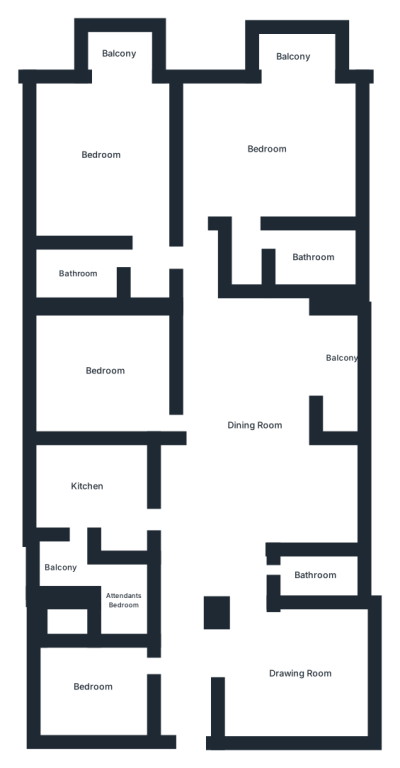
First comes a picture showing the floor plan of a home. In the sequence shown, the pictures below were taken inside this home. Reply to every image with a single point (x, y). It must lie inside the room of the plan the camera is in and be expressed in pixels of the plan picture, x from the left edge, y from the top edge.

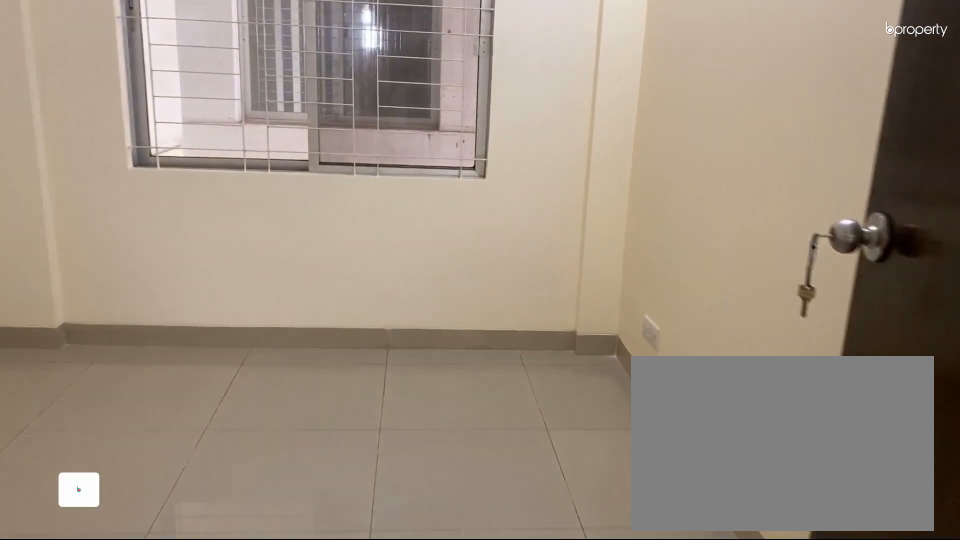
(92, 685)
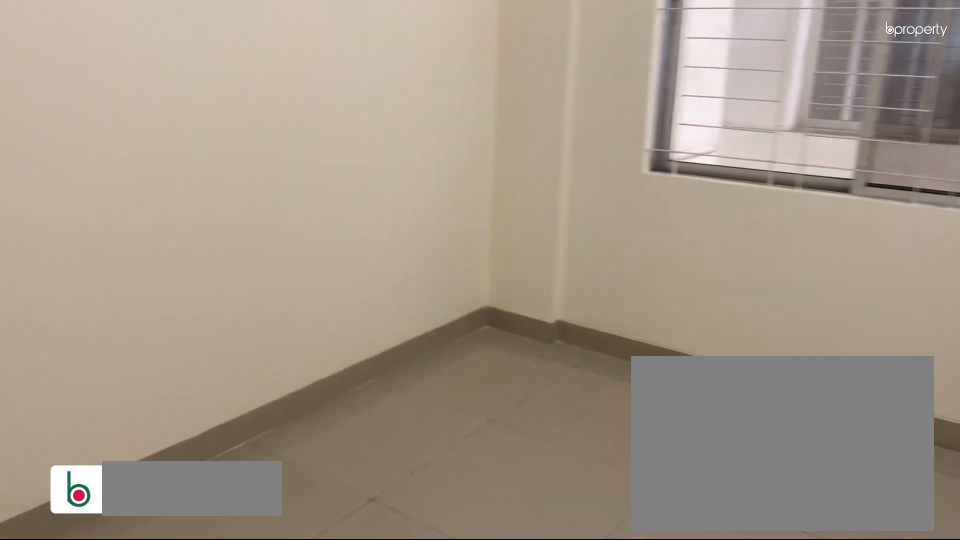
(92, 685)
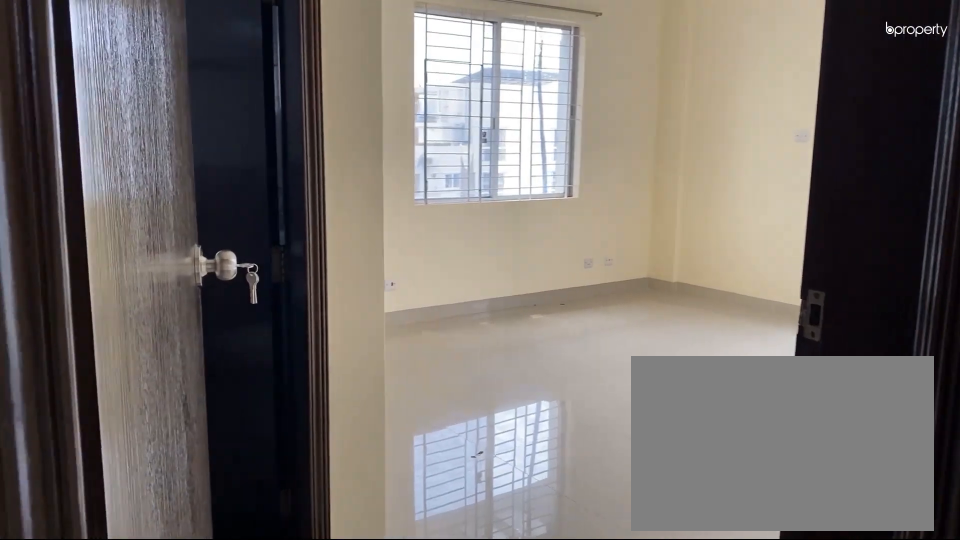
(100, 160)
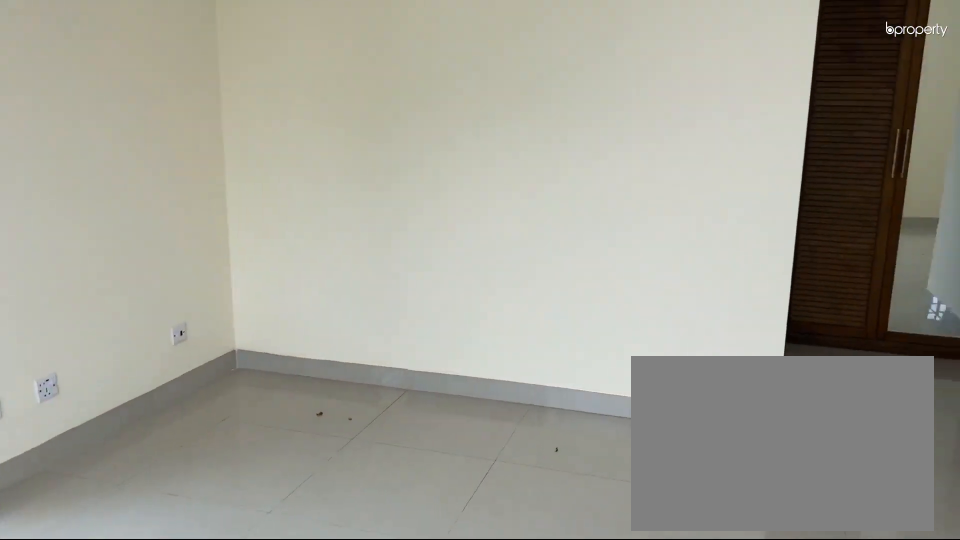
(267, 148)
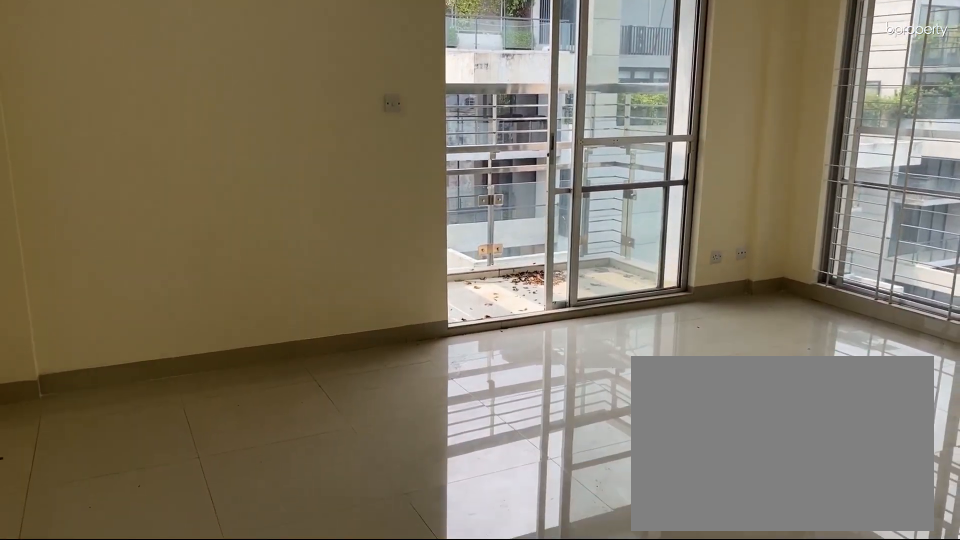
(267, 148)
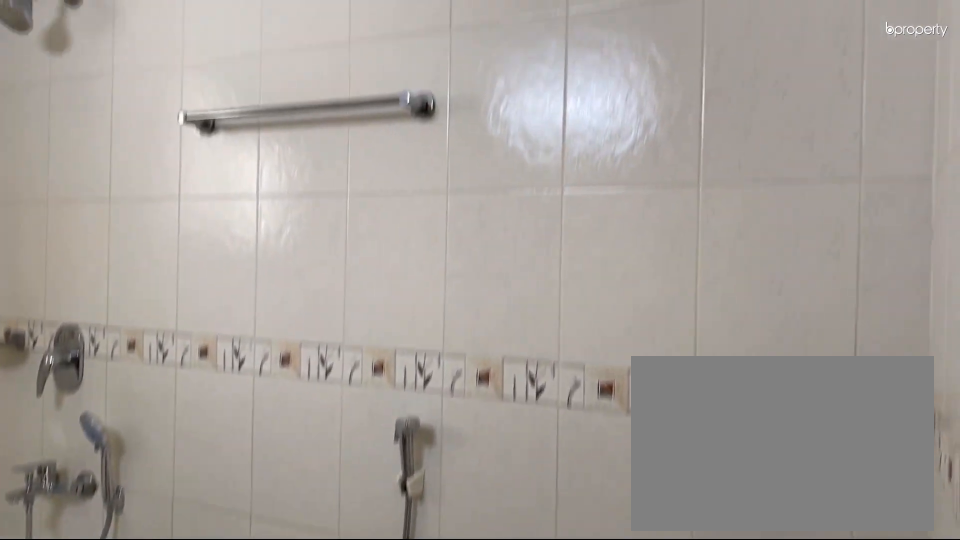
(311, 257)
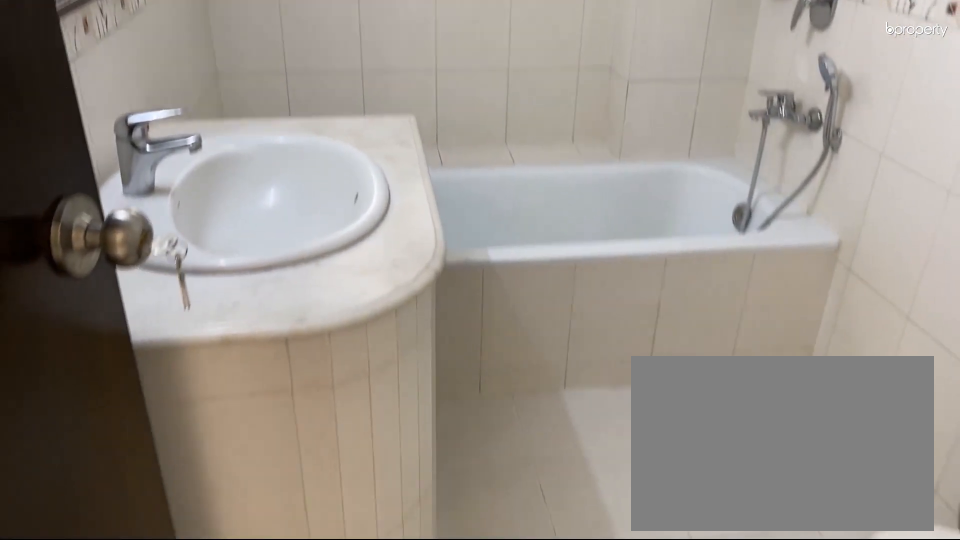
(311, 257)
